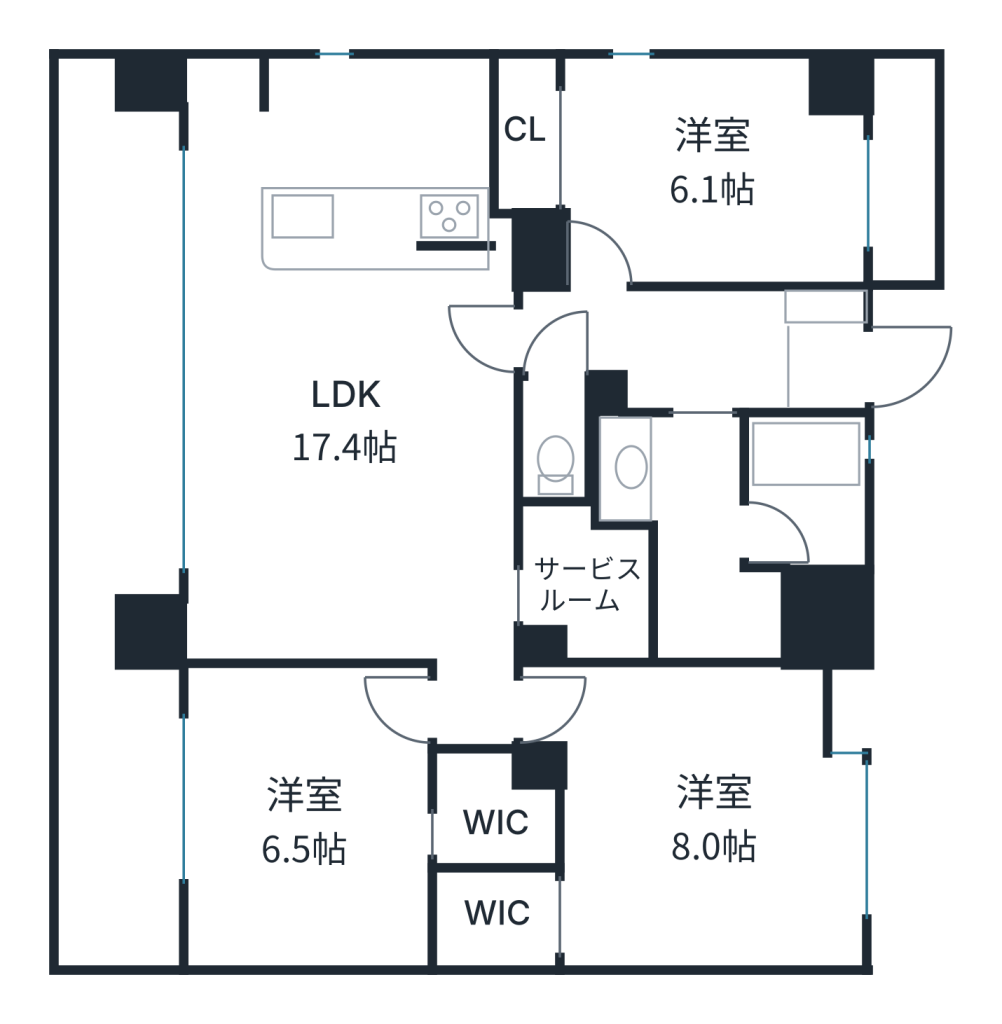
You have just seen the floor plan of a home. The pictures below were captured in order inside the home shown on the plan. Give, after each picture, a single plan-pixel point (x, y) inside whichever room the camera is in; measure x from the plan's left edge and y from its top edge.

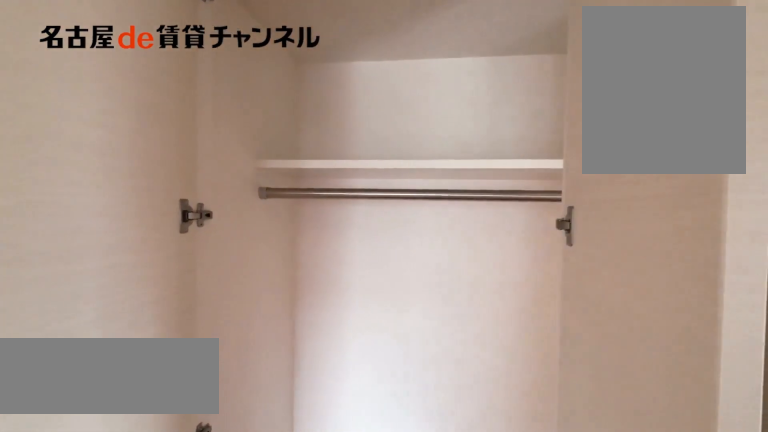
(678, 170)
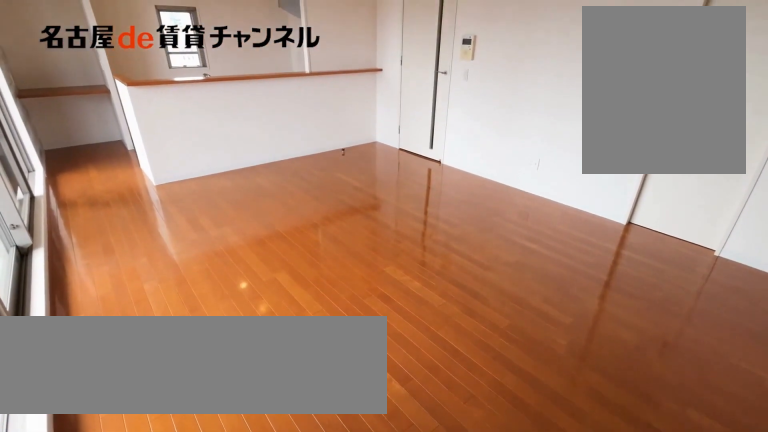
(345, 358)
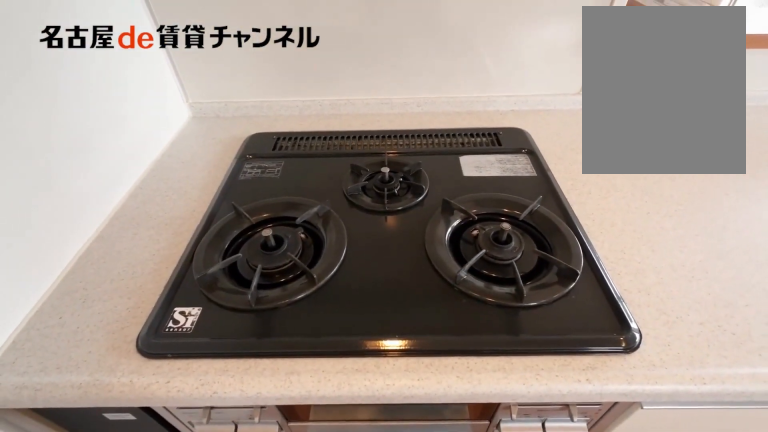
(345, 358)
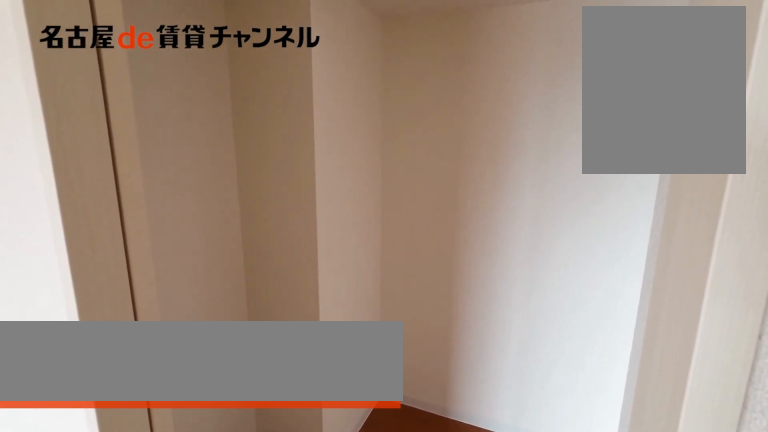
(584, 583)
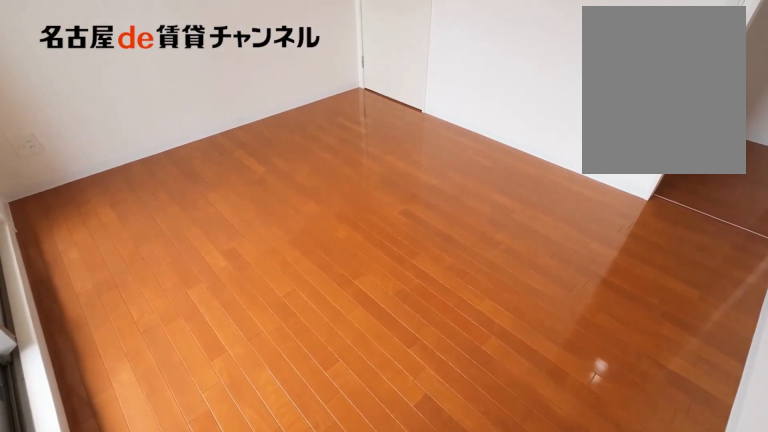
(340, 832)
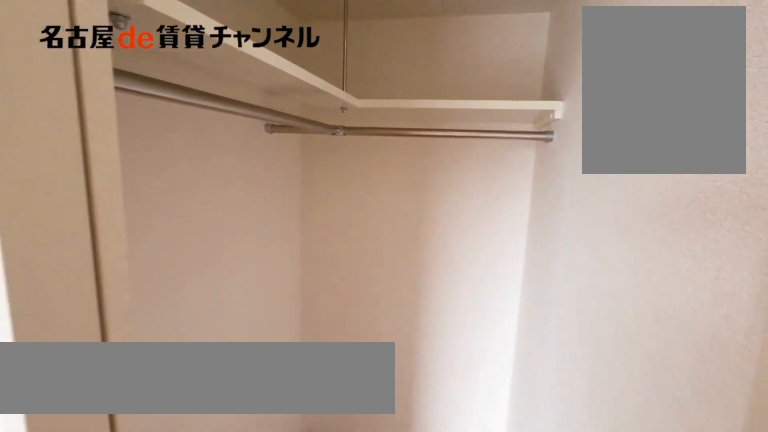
(340, 832)
